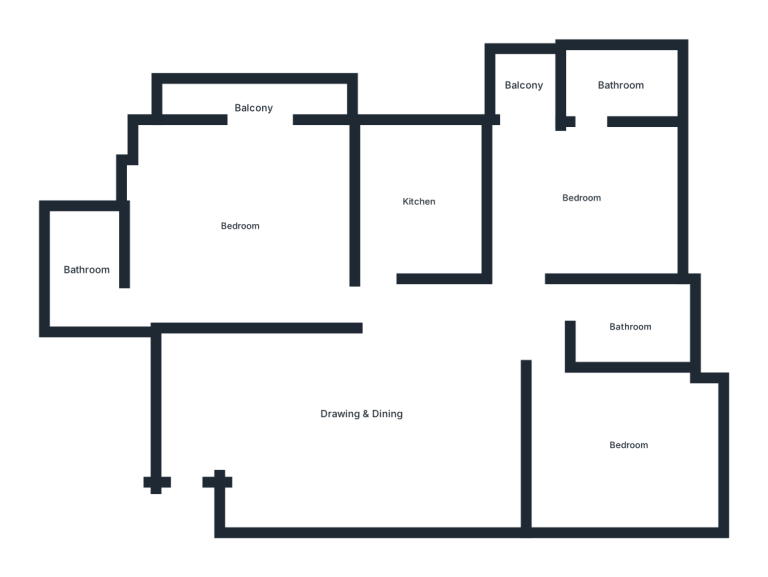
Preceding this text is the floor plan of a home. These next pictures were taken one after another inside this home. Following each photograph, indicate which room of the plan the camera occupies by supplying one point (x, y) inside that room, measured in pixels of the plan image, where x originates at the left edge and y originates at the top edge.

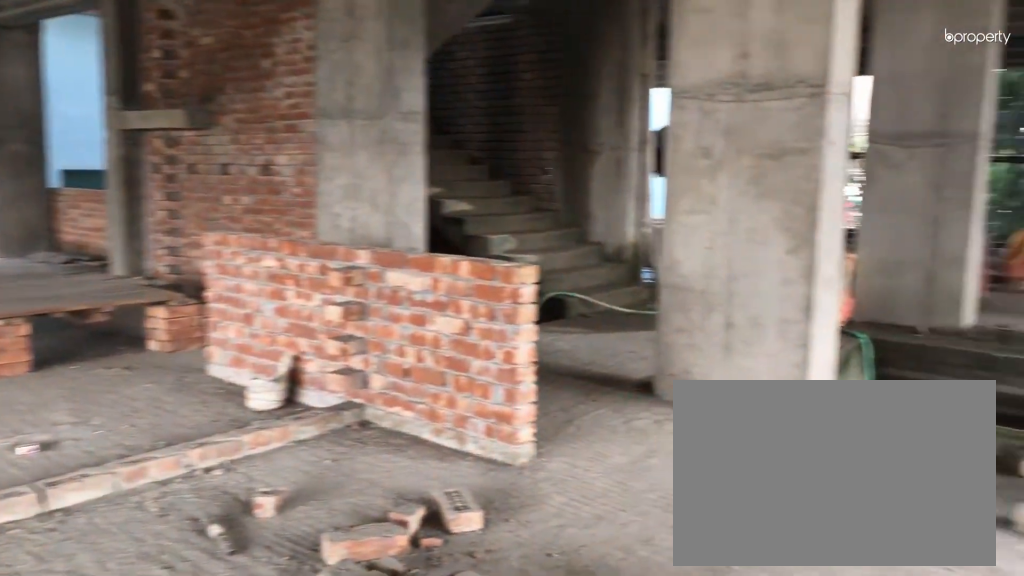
(361, 418)
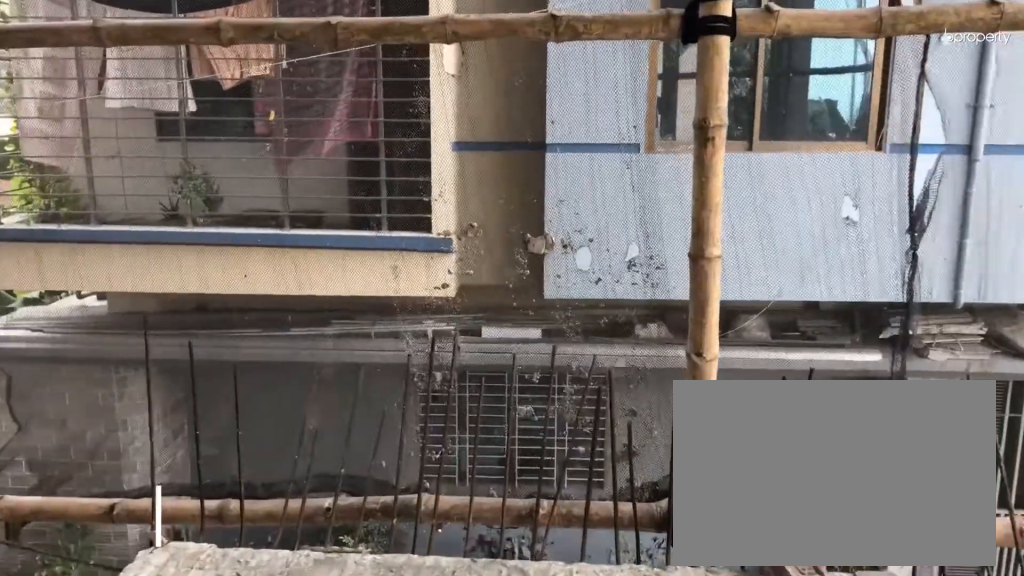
(526, 85)
